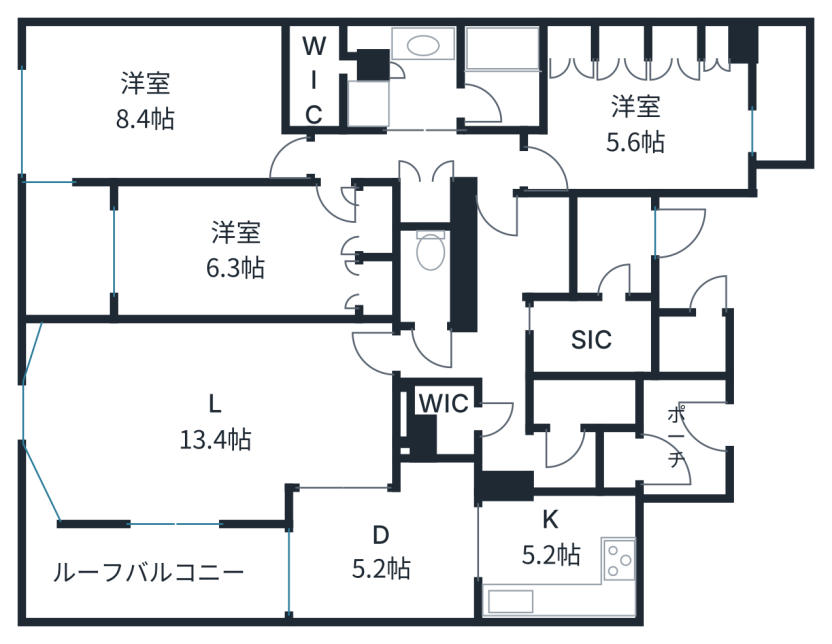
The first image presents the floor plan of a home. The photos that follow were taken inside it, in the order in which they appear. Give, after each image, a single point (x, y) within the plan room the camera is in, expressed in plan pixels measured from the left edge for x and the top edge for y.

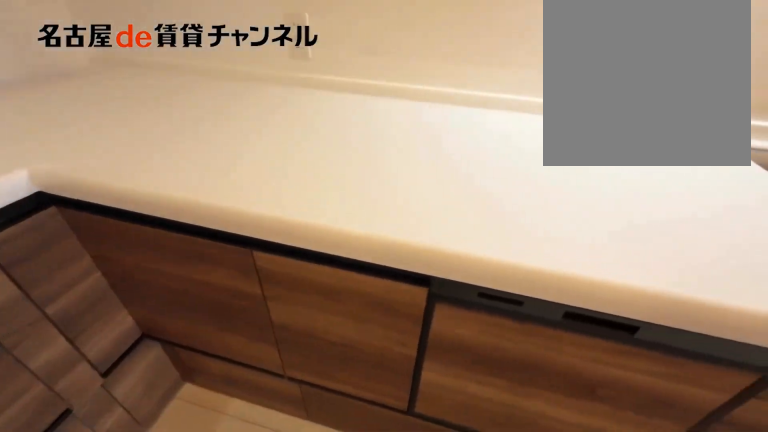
(559, 556)
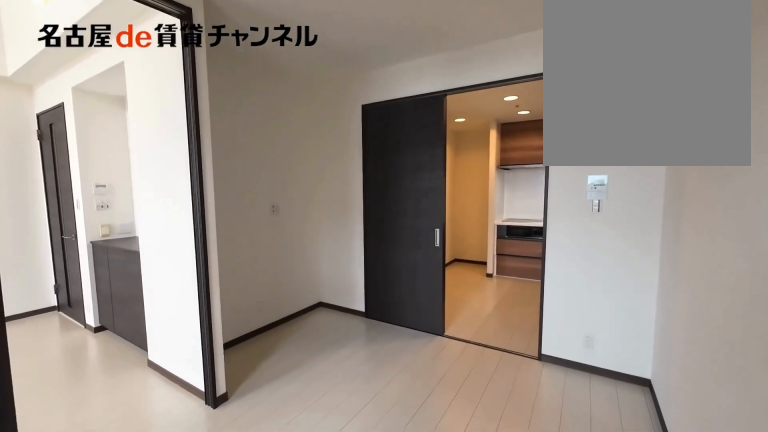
(387, 547)
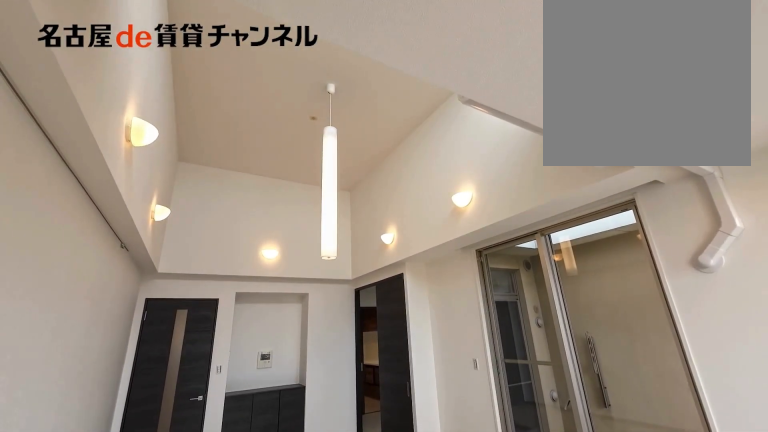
(208, 416)
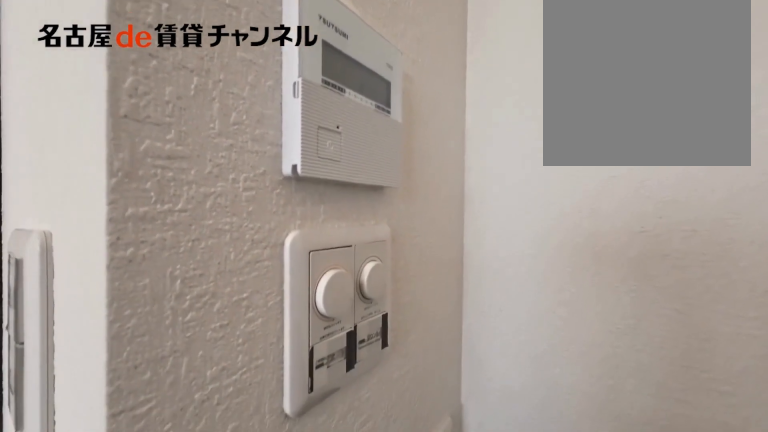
(208, 416)
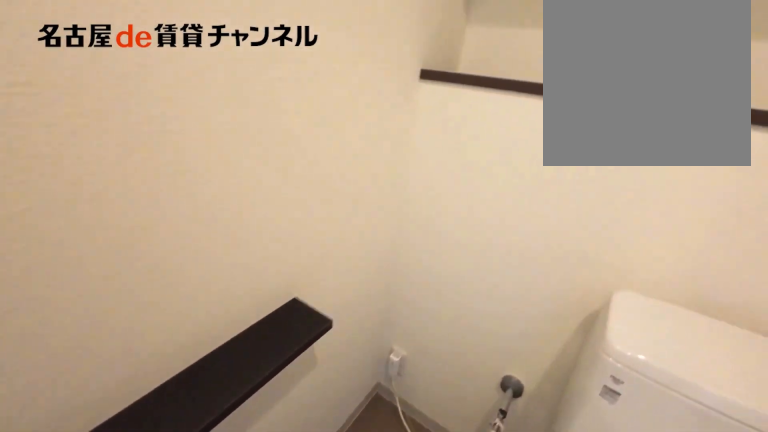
(424, 277)
